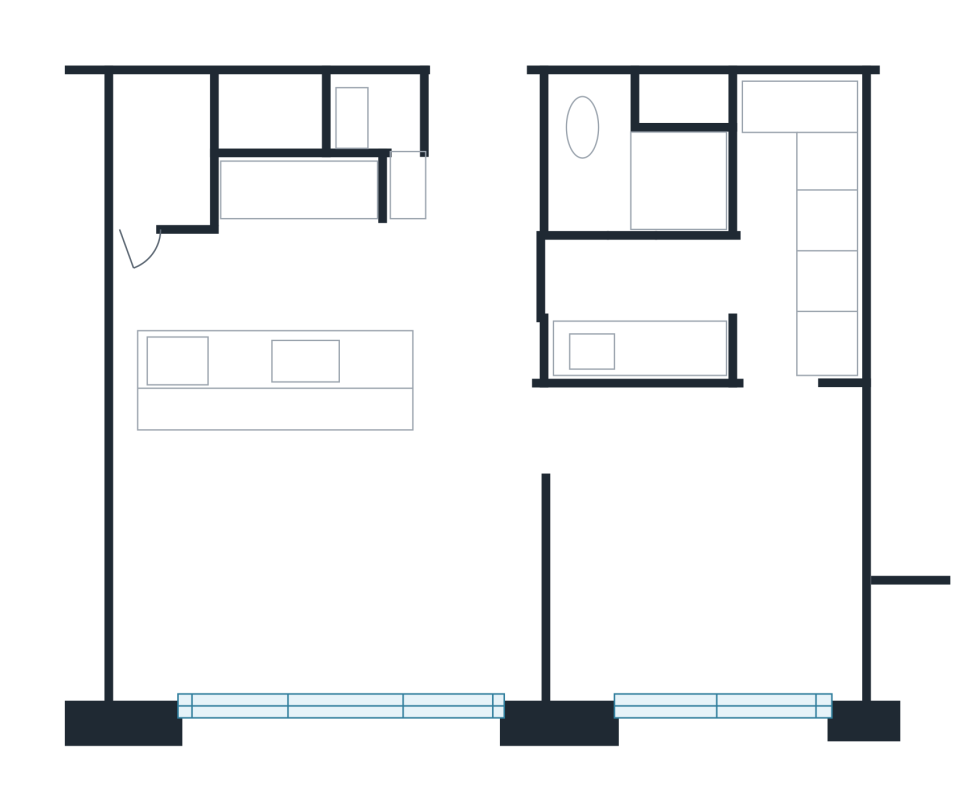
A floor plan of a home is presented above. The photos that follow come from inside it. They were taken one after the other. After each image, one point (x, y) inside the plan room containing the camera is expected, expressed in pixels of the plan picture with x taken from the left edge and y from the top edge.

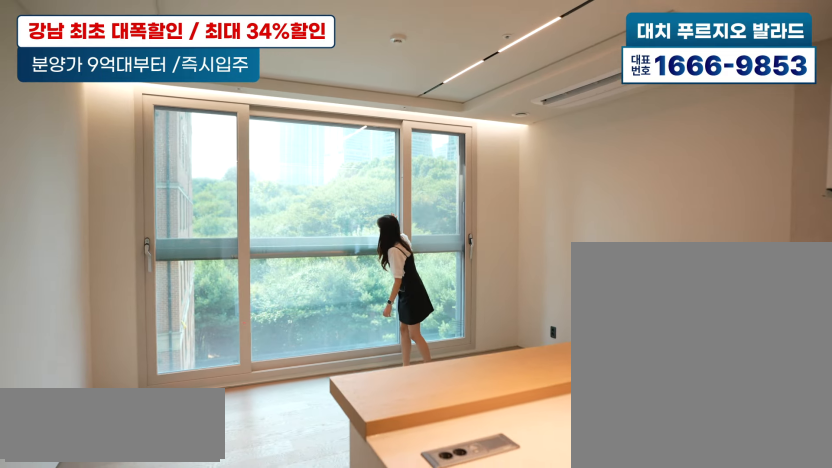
(315, 568)
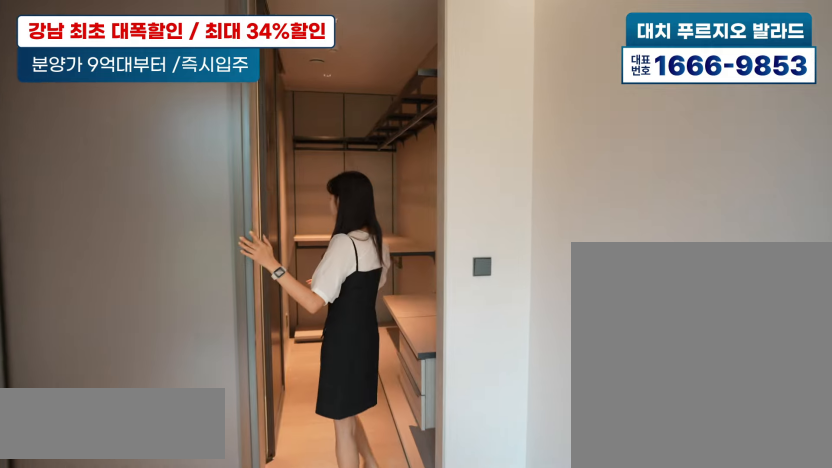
(715, 564)
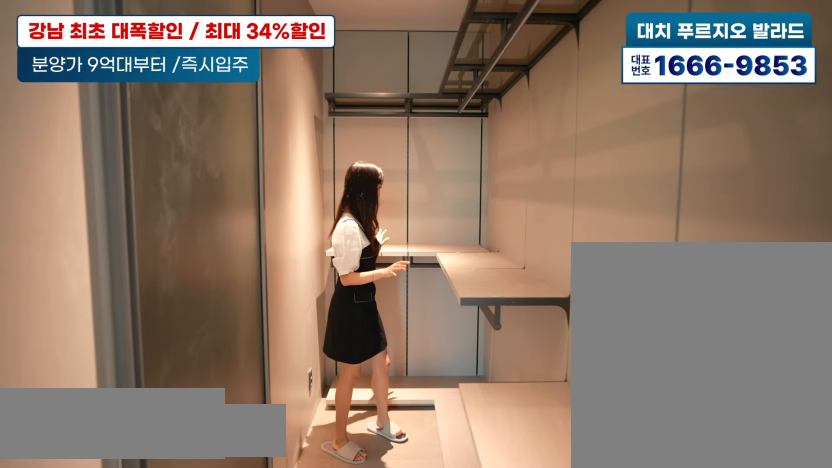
(727, 247)
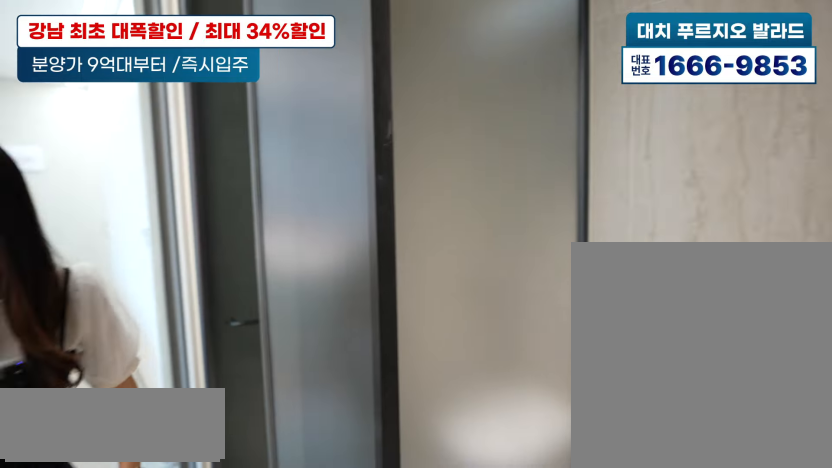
(729, 252)
